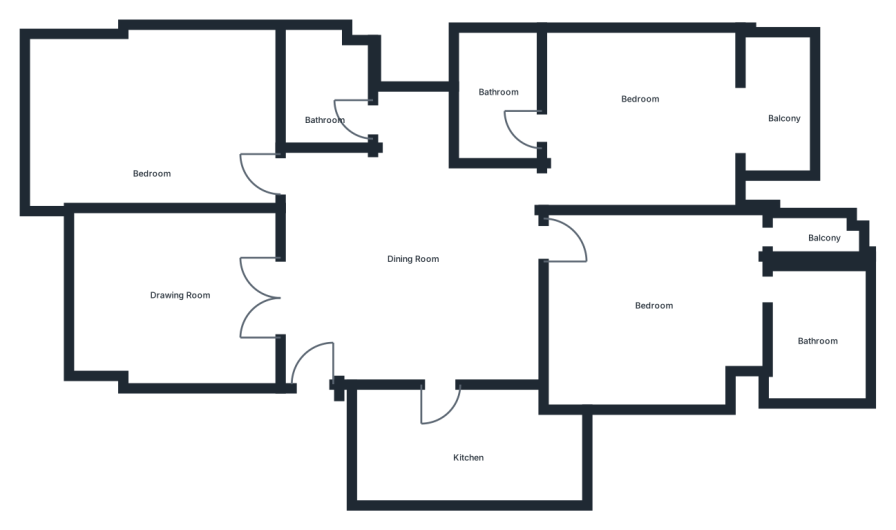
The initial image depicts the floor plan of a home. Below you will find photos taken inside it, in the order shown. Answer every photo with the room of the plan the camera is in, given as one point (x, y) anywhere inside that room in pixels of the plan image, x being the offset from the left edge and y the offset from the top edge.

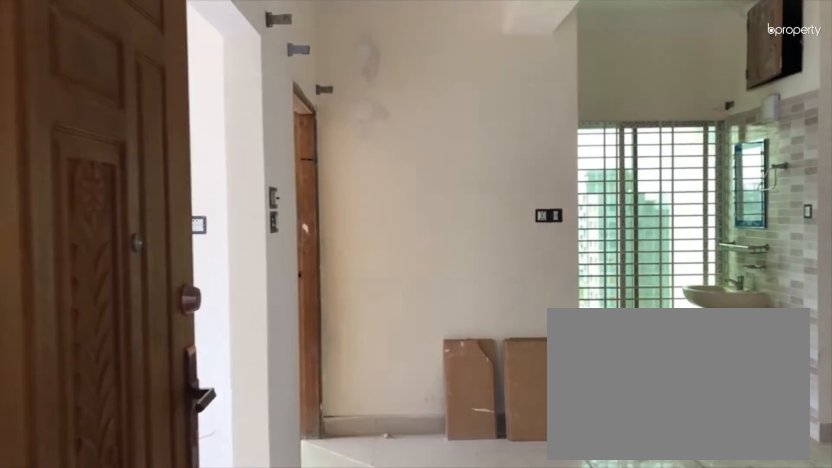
(309, 372)
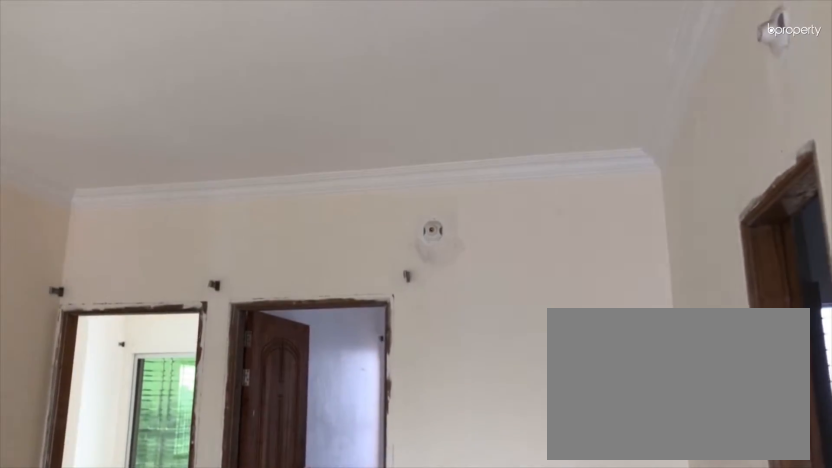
(395, 277)
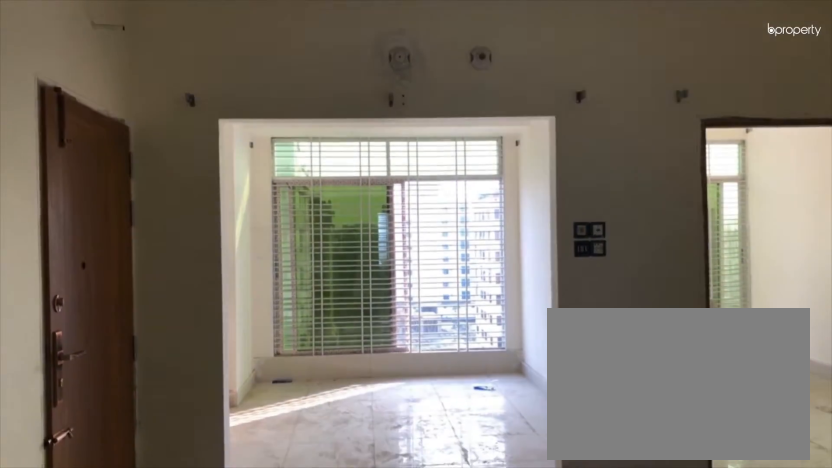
(395, 277)
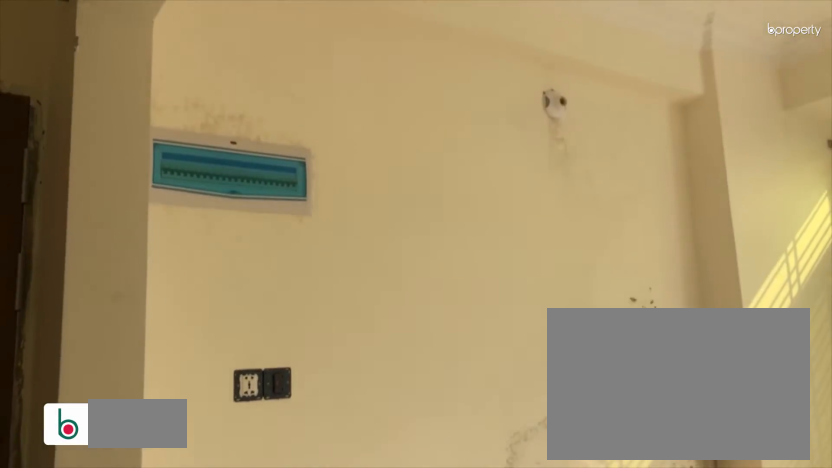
(168, 310)
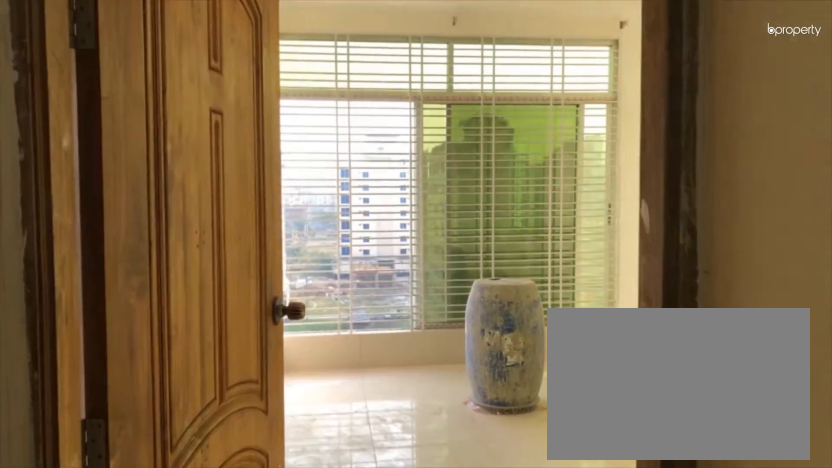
(289, 178)
